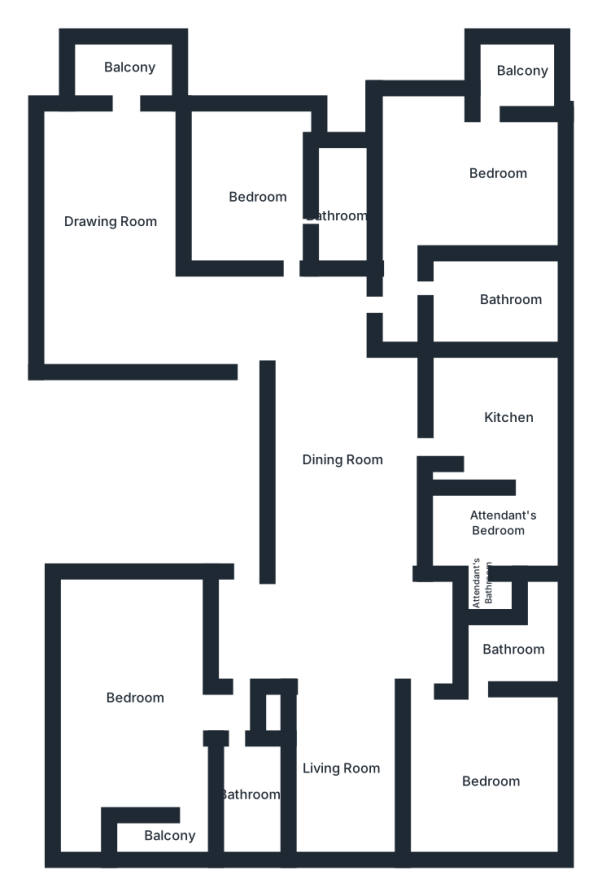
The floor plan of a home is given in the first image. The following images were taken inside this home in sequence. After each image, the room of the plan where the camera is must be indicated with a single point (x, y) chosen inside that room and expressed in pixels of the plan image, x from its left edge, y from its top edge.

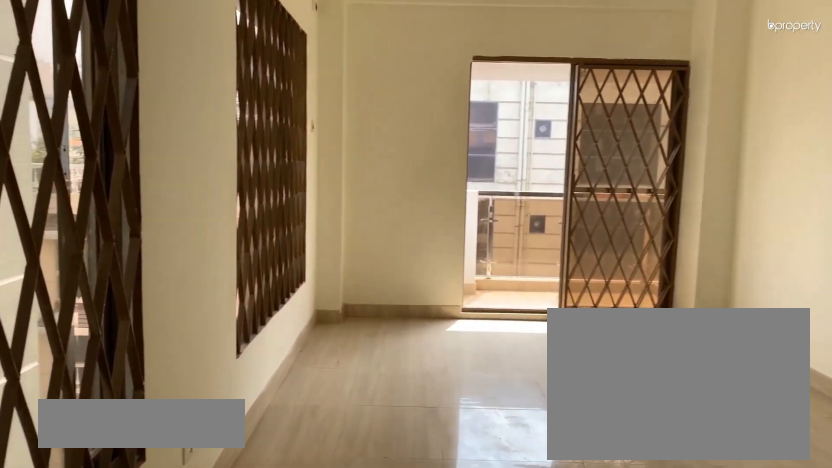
(114, 204)
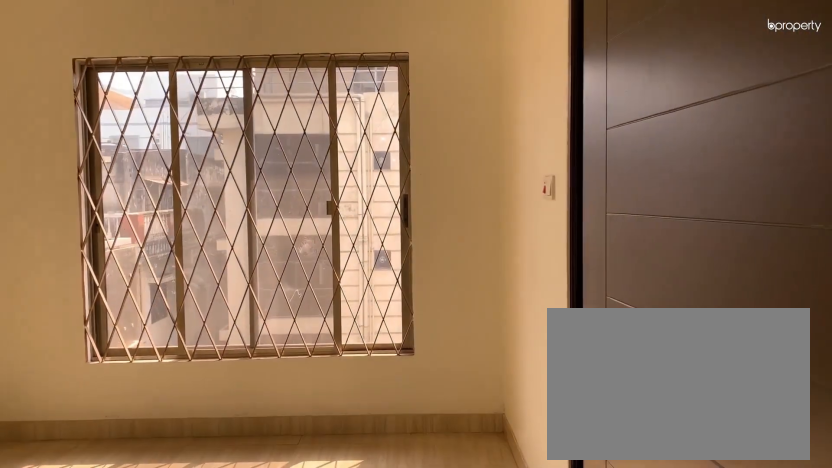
(254, 192)
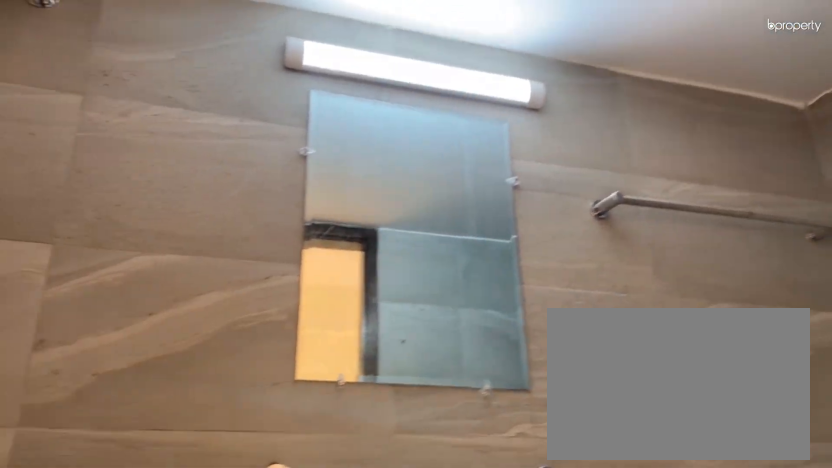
(338, 215)
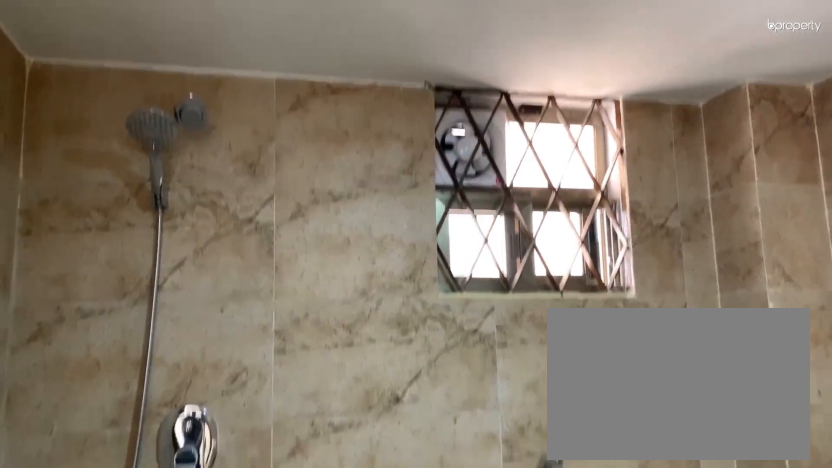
(484, 282)
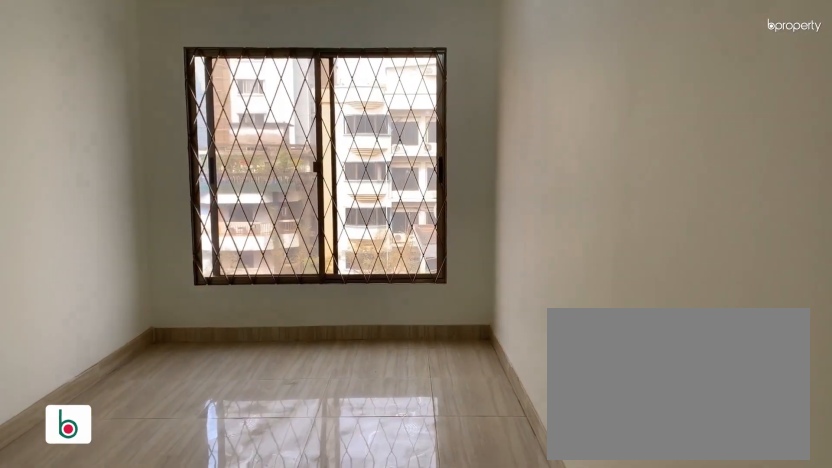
(335, 776)
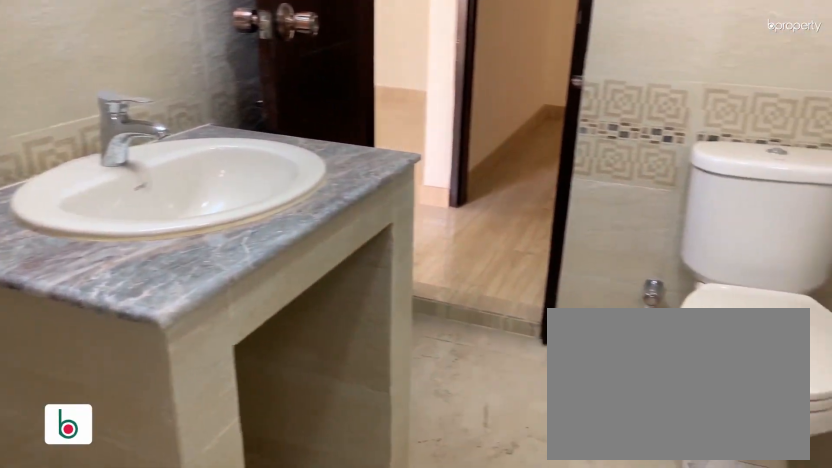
(251, 797)
